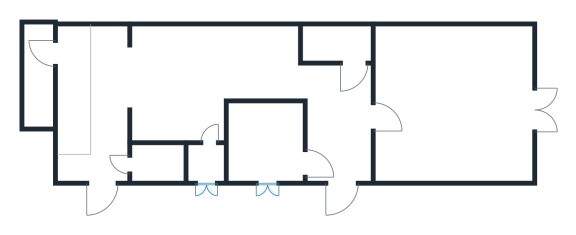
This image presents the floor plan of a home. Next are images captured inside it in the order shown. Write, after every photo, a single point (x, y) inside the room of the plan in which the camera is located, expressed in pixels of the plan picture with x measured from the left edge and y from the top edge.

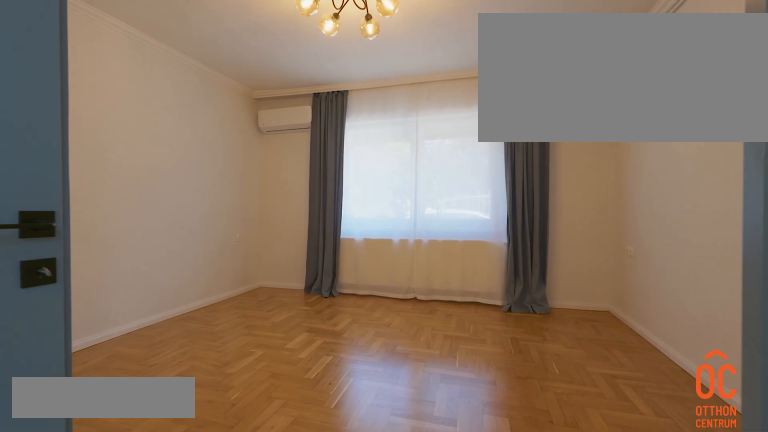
(463, 108)
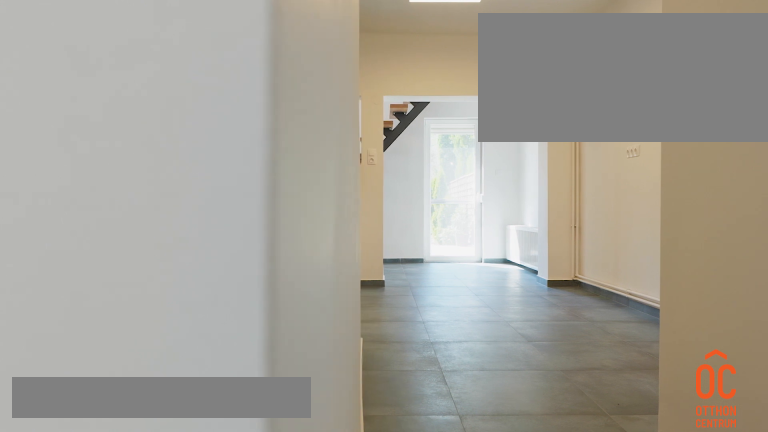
(227, 65)
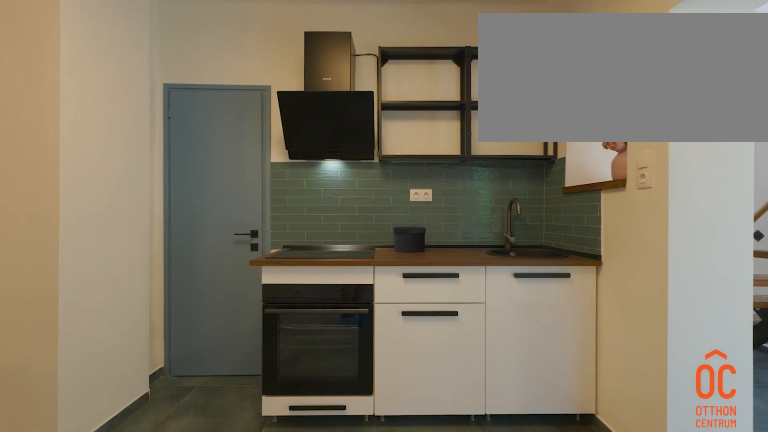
(227, 65)
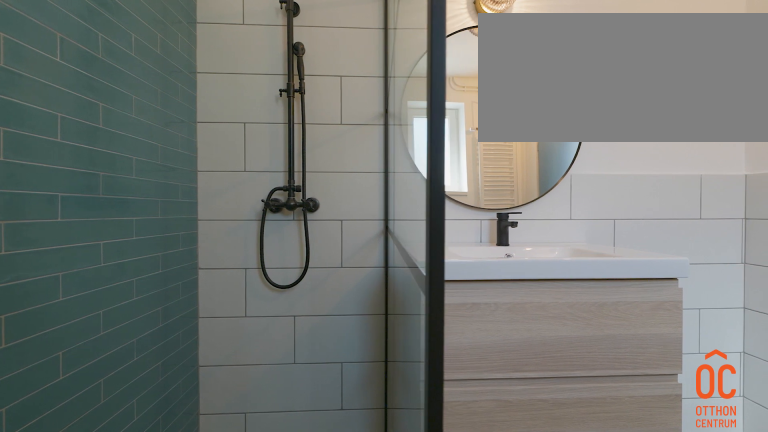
(259, 143)
